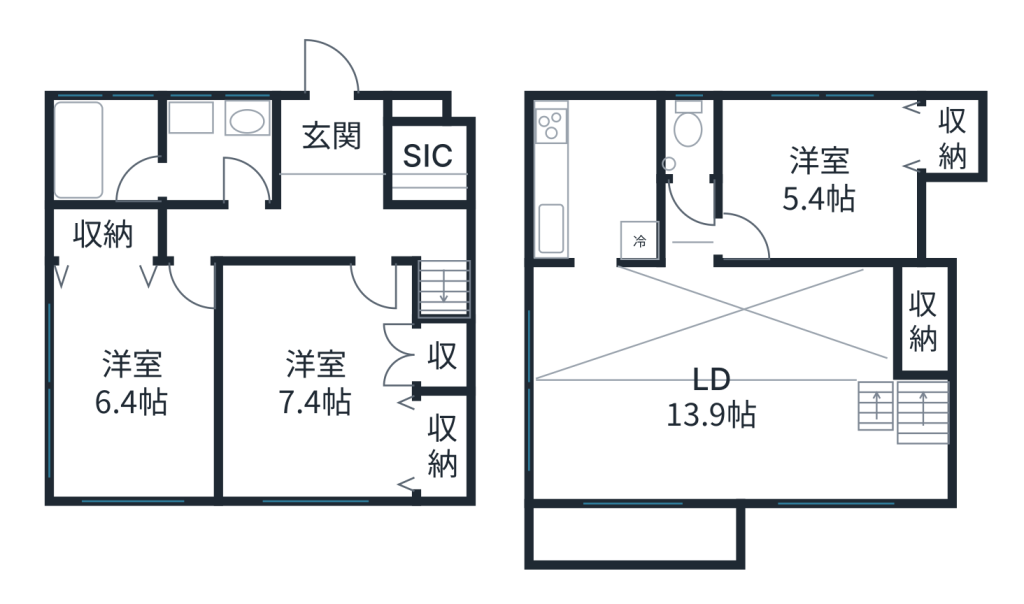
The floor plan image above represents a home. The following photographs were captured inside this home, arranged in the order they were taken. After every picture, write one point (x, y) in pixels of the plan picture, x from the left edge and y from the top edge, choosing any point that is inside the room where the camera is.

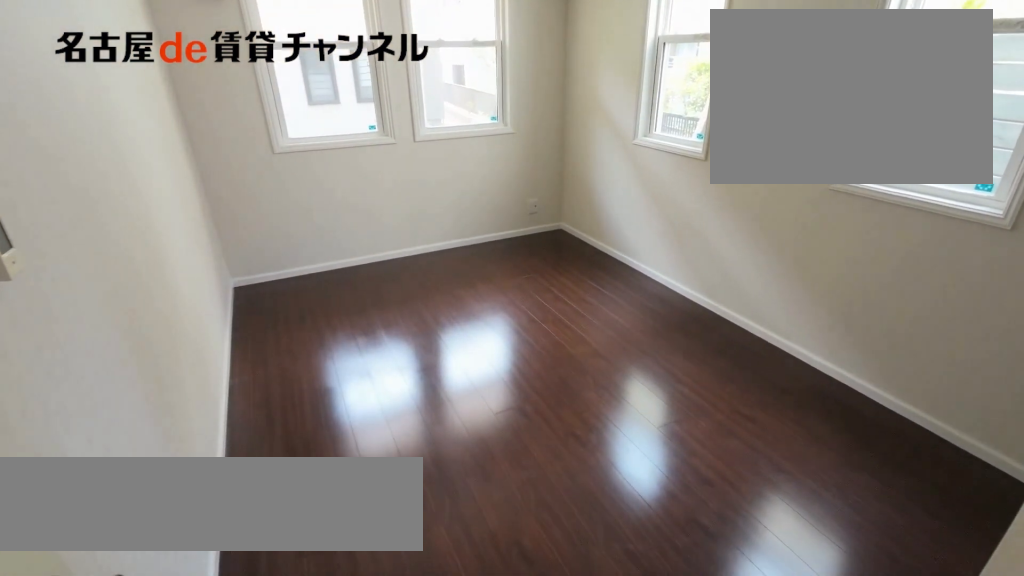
(135, 364)
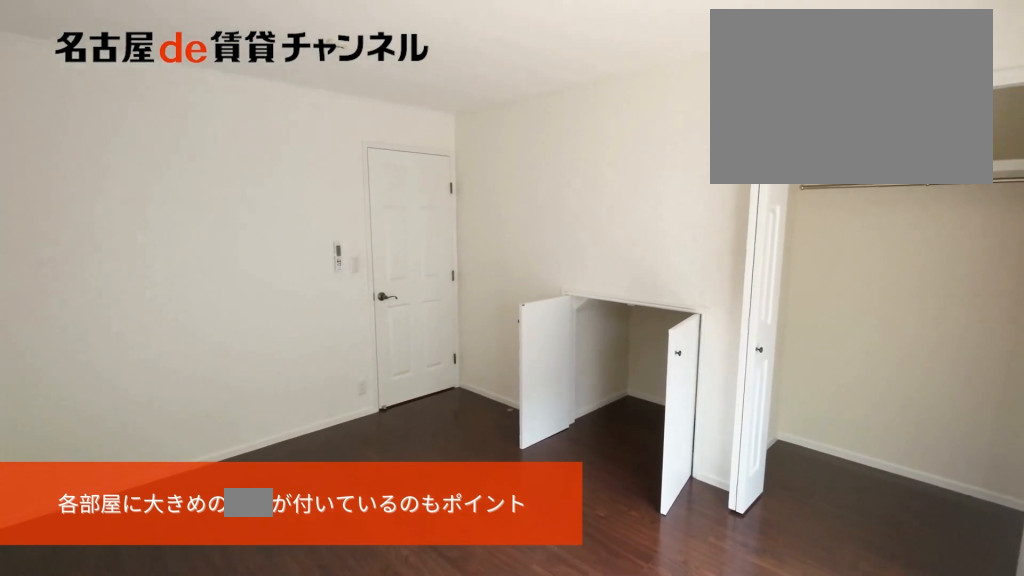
(338, 388)
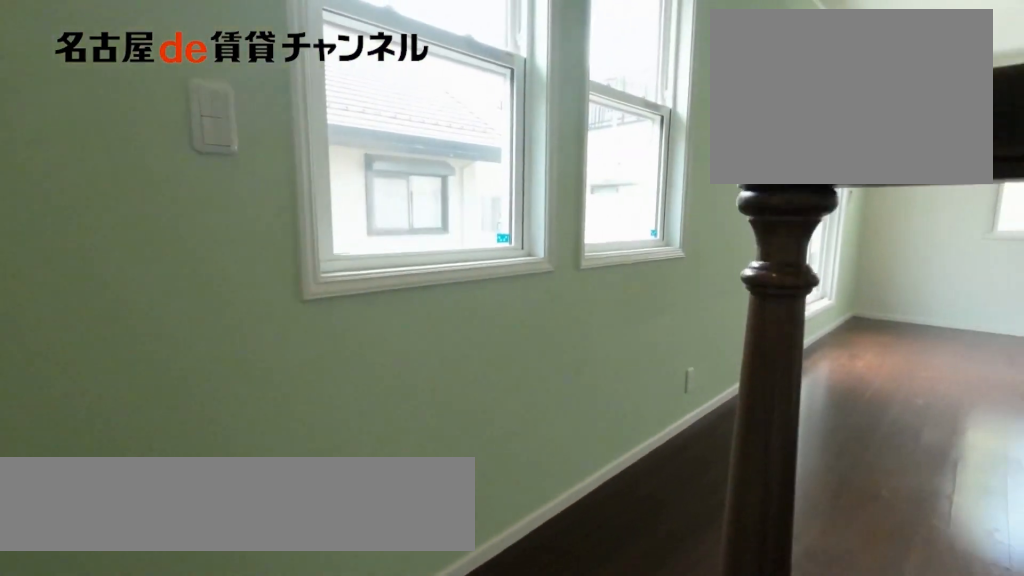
(740, 386)
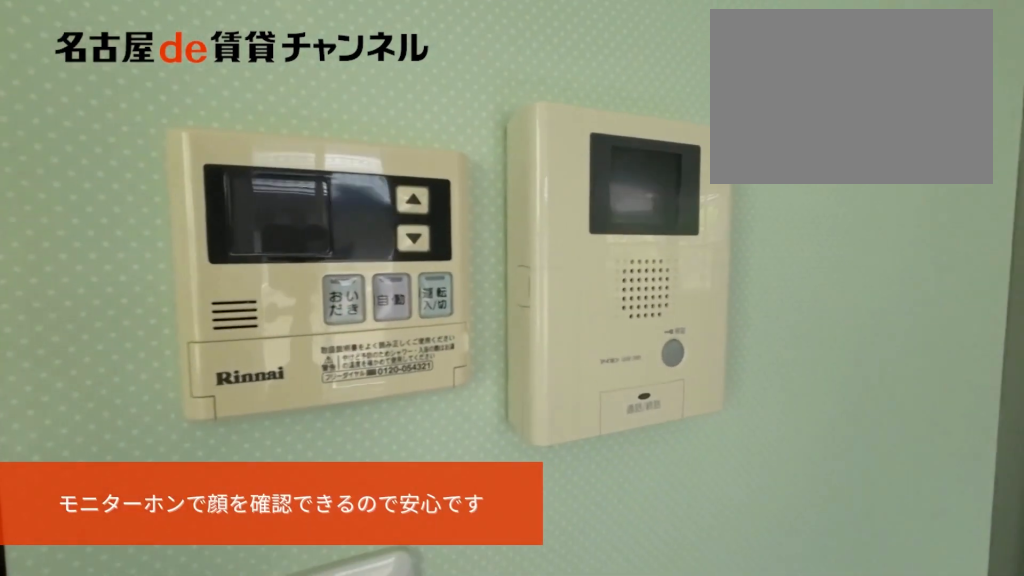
(740, 386)
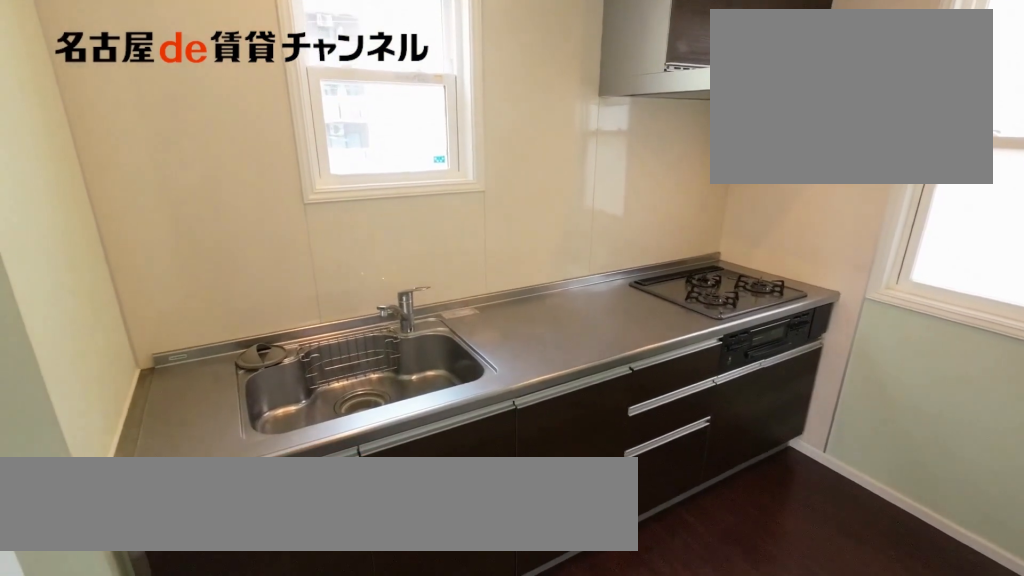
(594, 181)
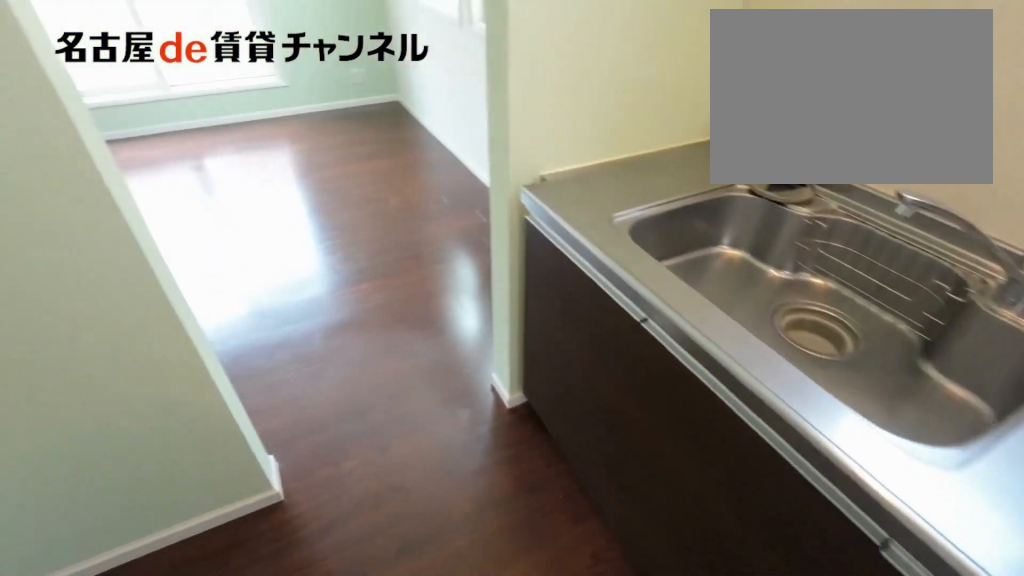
(593, 180)
